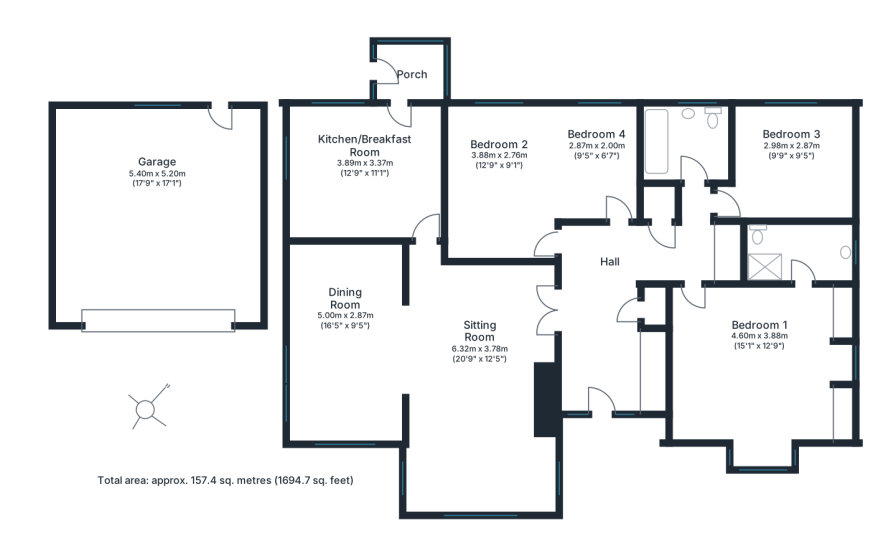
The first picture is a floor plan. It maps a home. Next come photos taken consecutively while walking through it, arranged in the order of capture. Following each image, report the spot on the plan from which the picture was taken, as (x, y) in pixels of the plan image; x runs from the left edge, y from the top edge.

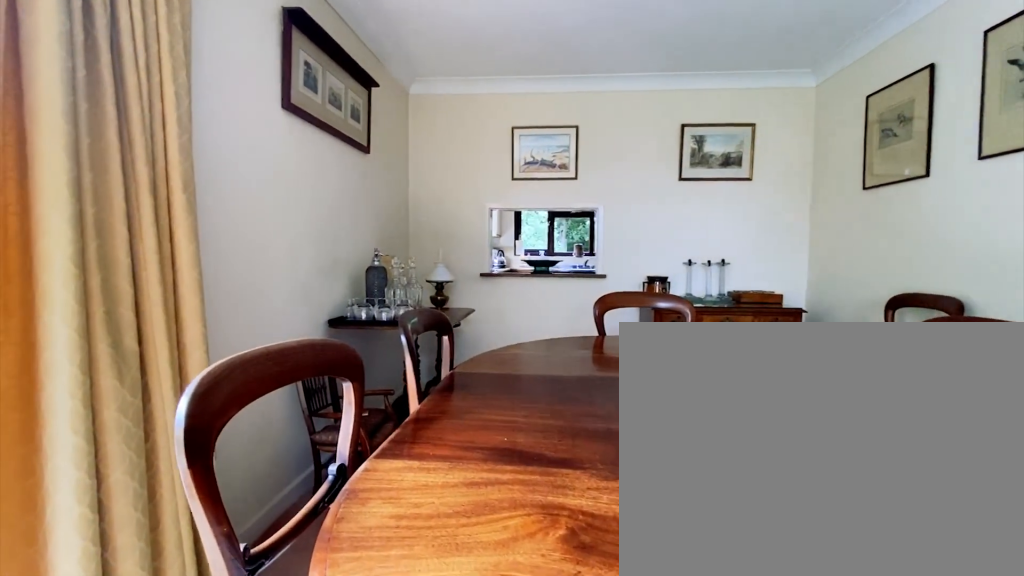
(348, 366)
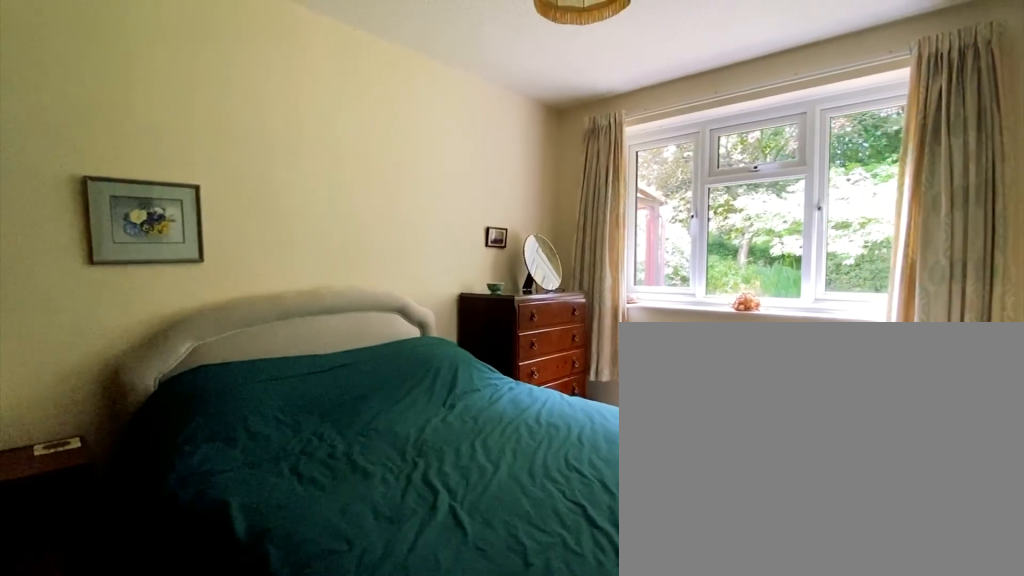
(510, 216)
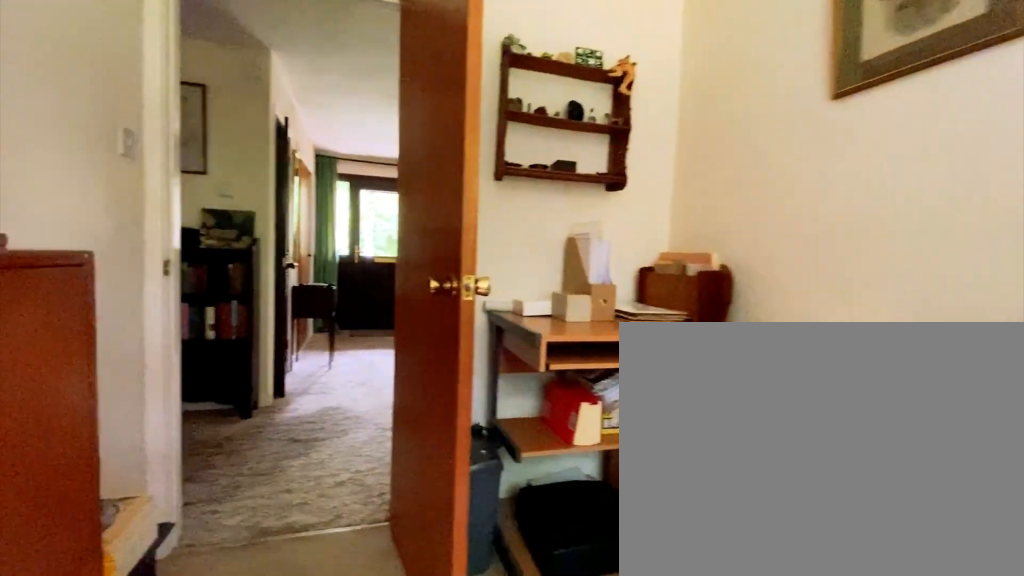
(596, 179)
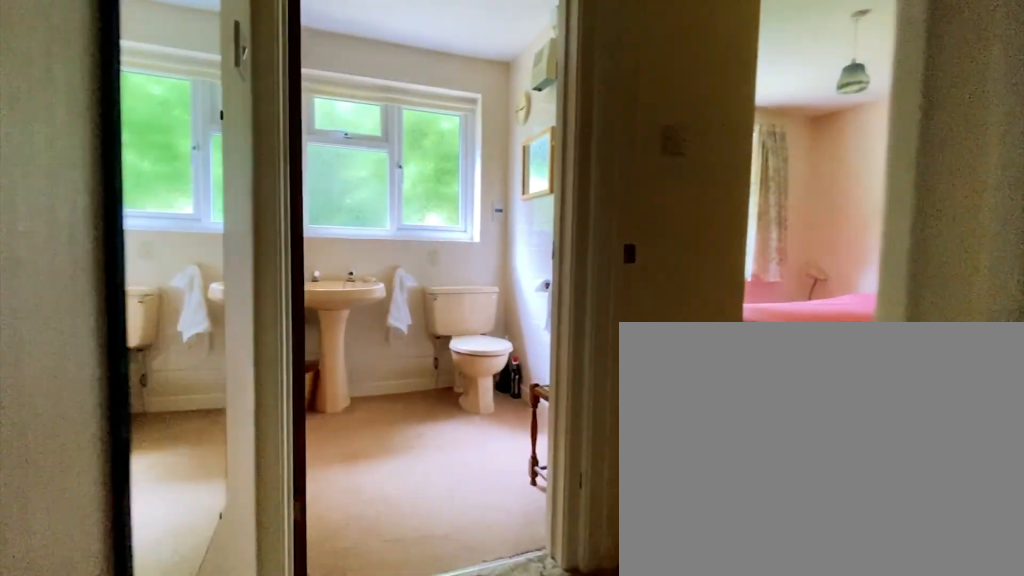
(695, 231)
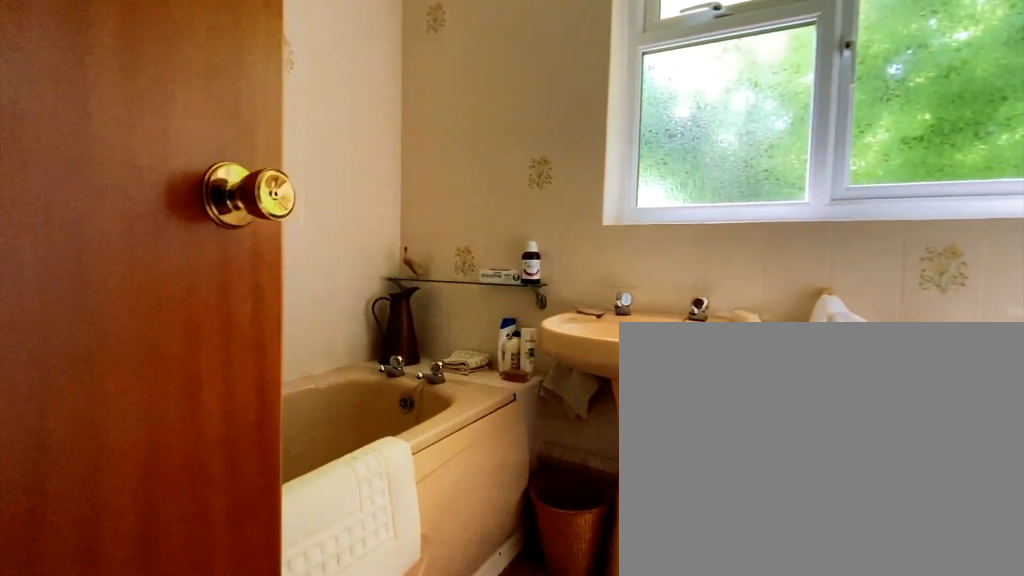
(696, 158)
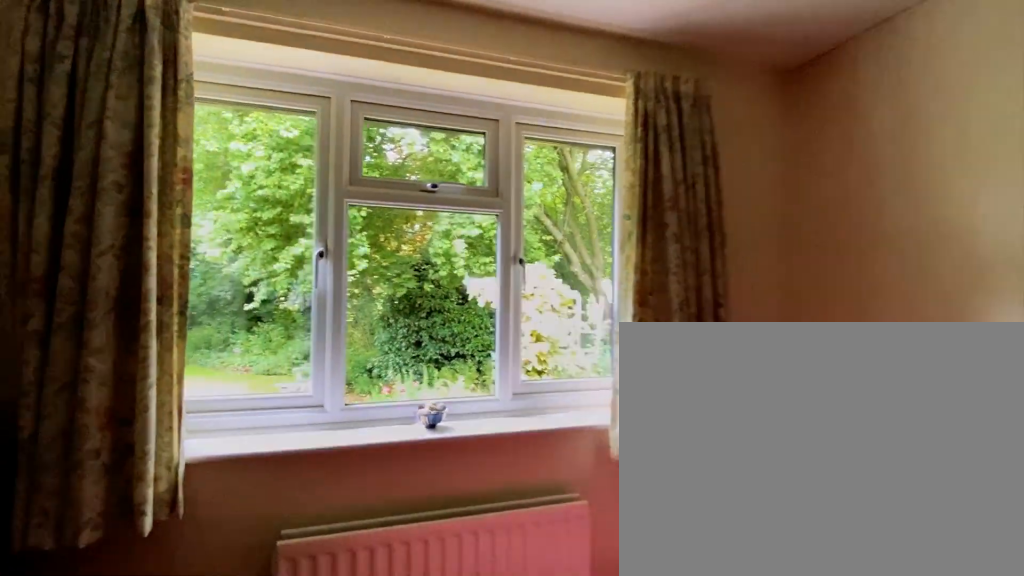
(788, 196)
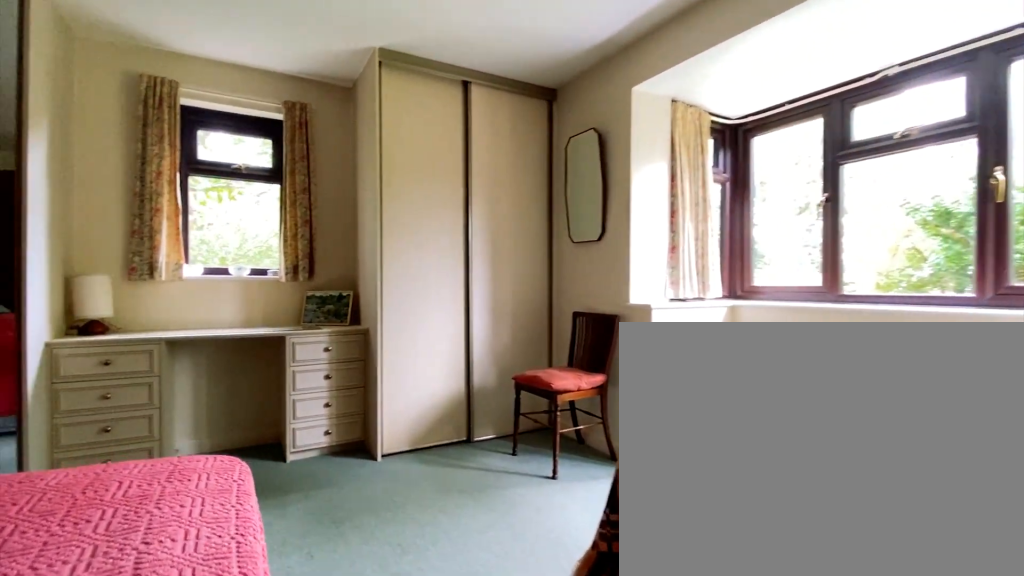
(762, 390)
